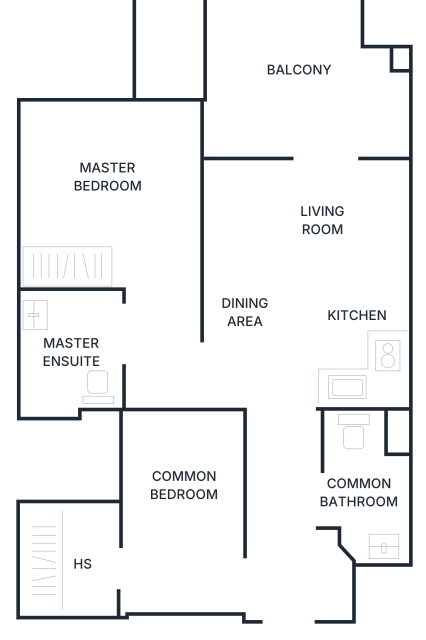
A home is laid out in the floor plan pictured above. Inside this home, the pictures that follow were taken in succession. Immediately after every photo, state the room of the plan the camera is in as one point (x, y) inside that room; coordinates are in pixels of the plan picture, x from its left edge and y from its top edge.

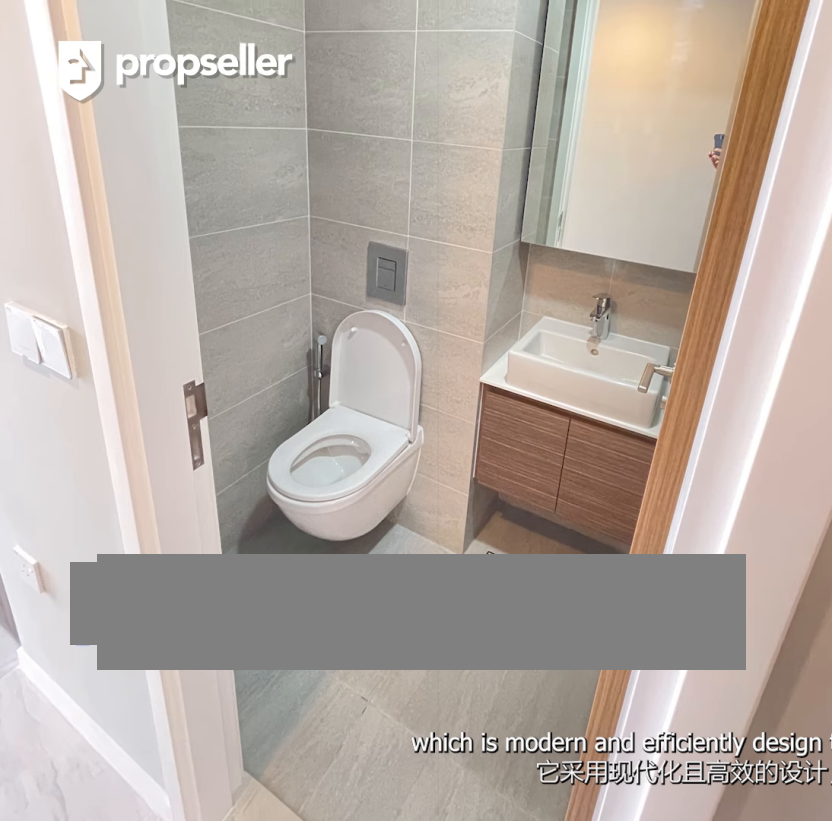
(364, 488)
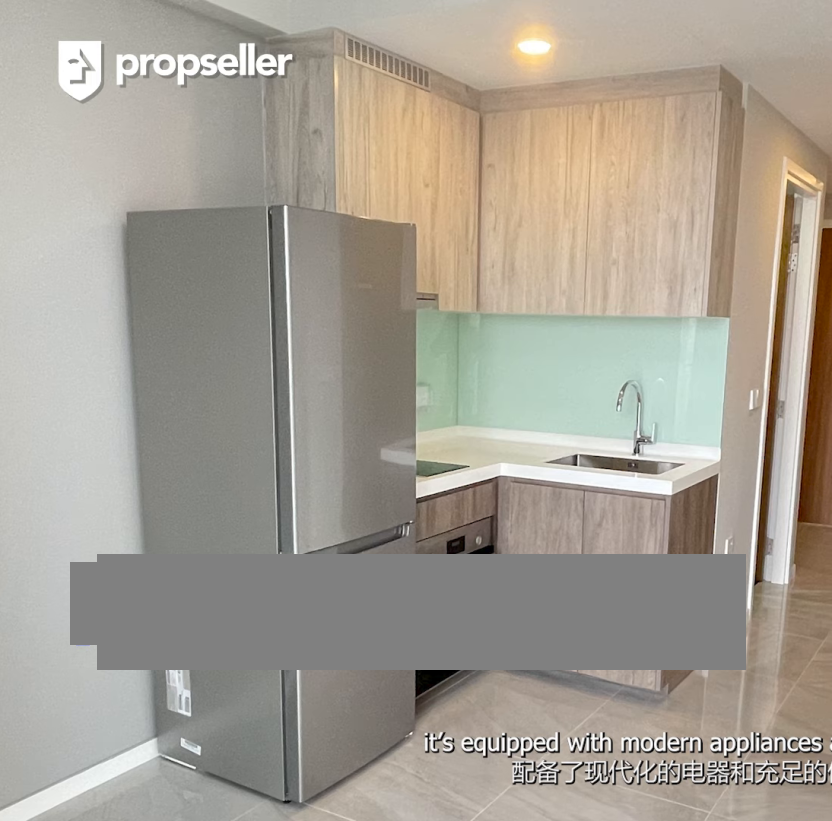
(362, 347)
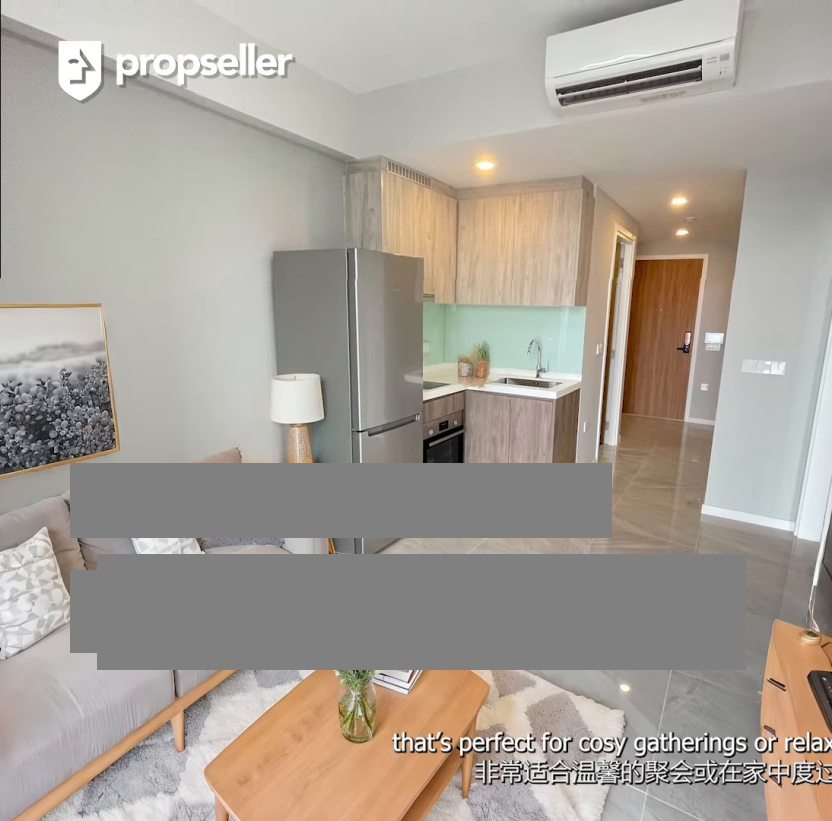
(302, 239)
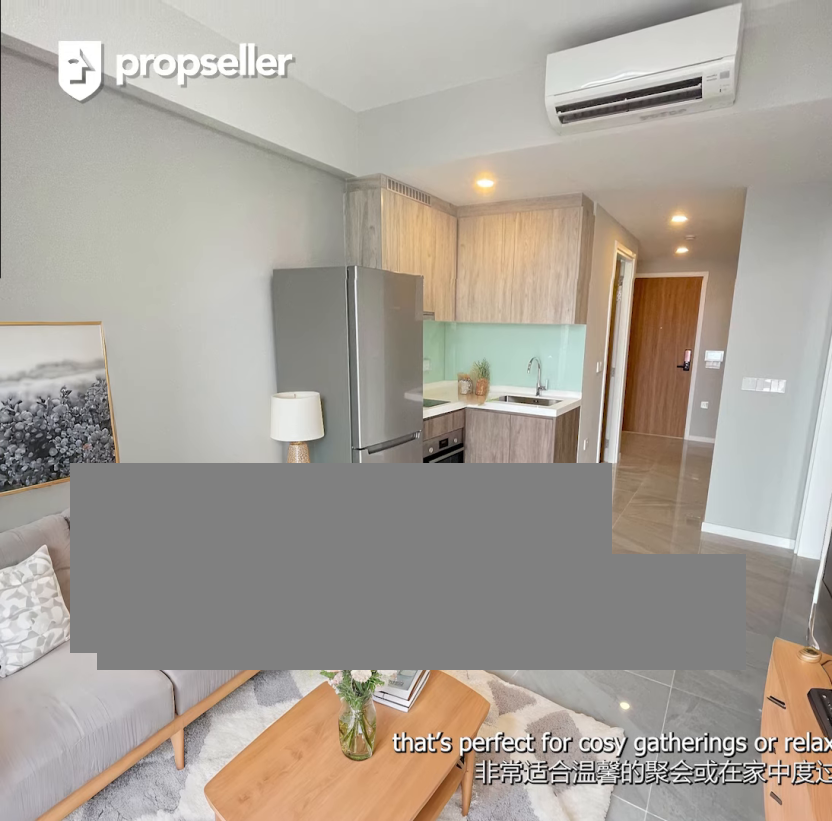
(302, 239)
